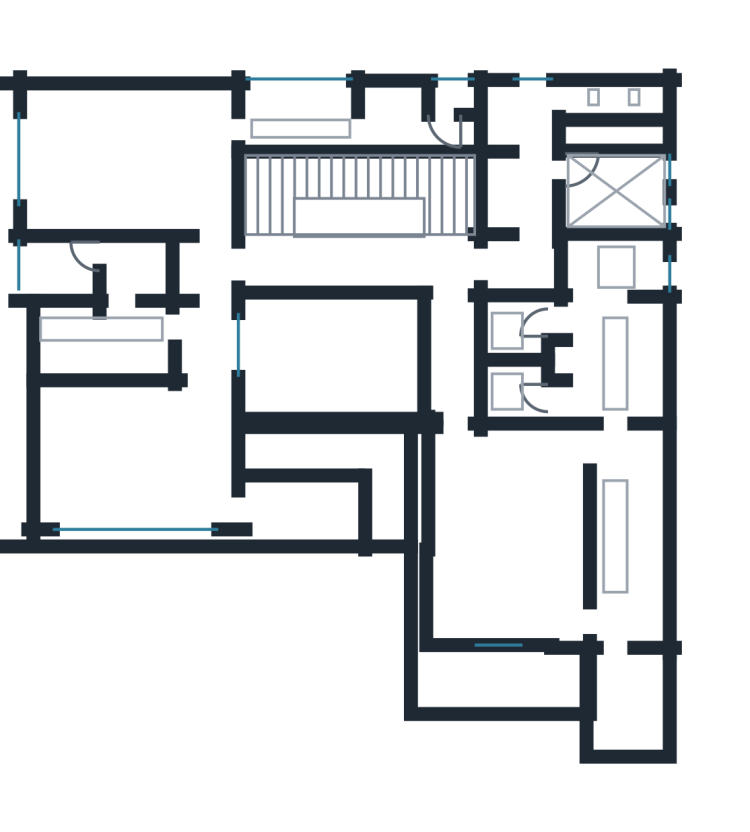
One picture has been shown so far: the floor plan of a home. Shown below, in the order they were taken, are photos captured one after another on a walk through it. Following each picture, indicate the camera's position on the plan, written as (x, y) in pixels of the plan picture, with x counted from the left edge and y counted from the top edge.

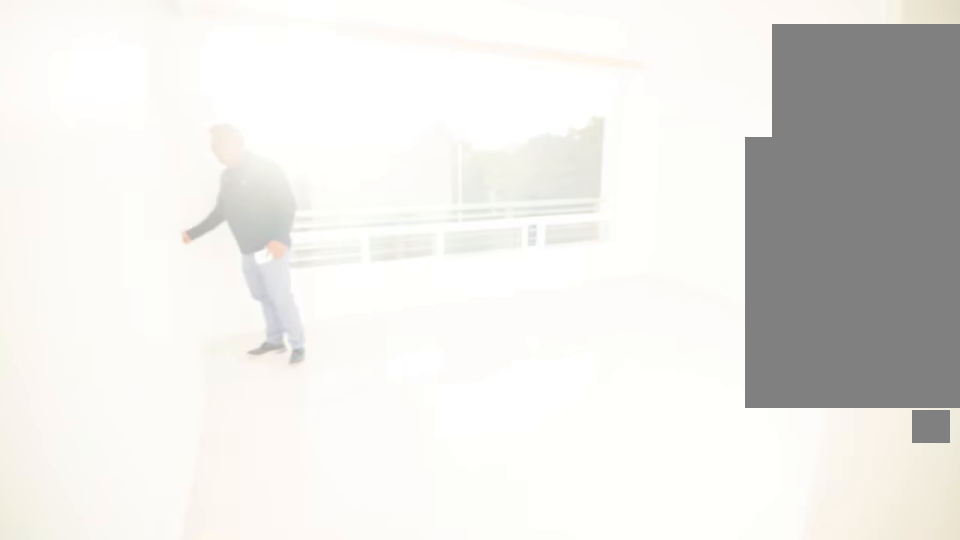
(211, 333)
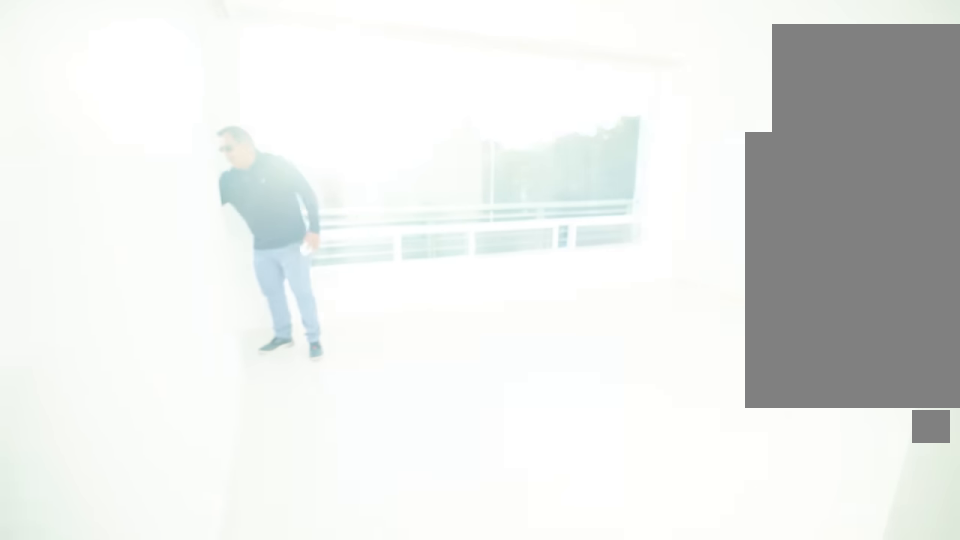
(211, 333)
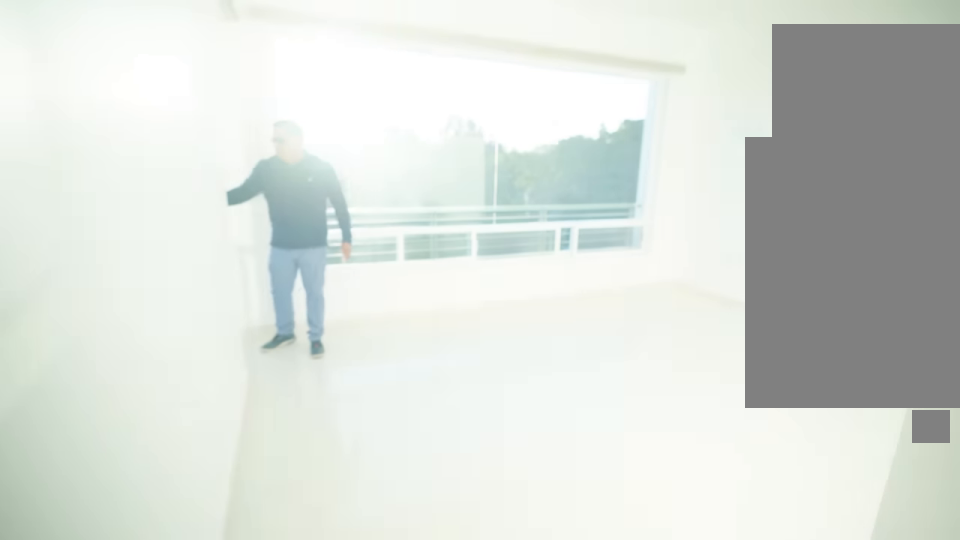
(211, 334)
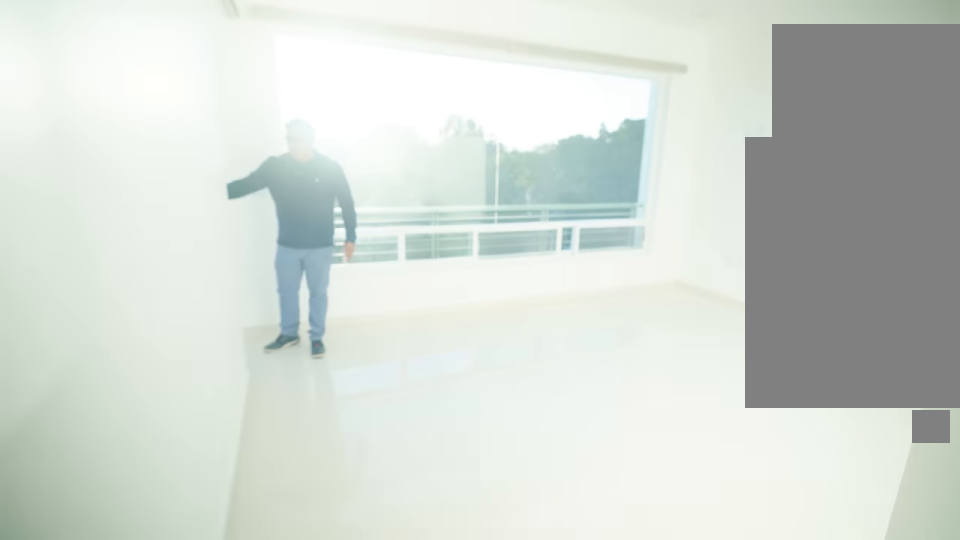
(211, 333)
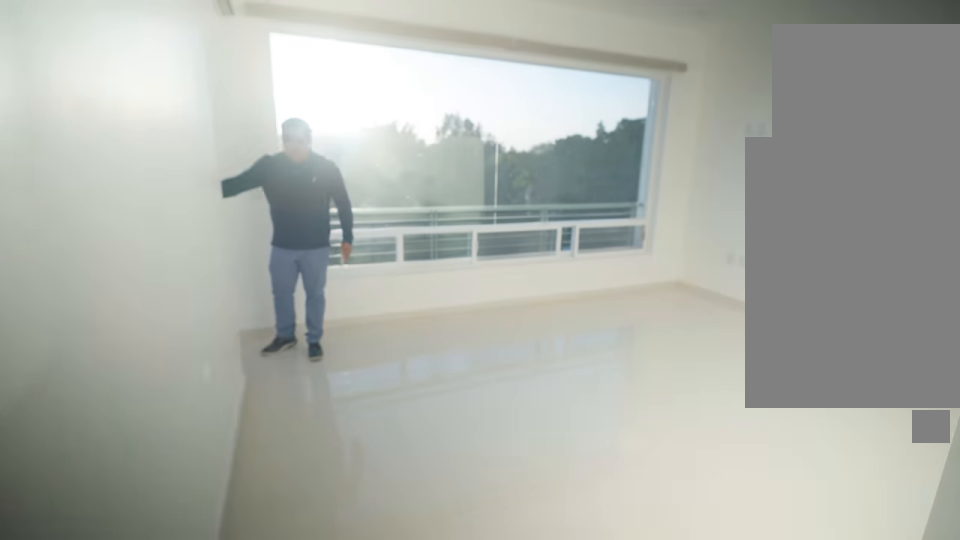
(204, 348)
